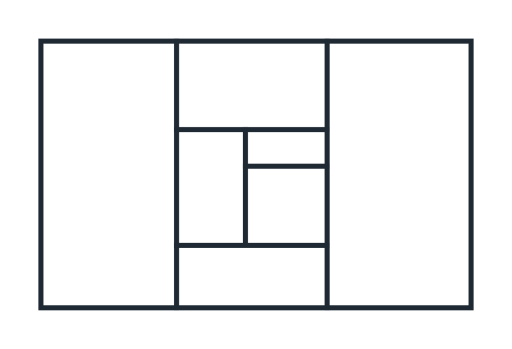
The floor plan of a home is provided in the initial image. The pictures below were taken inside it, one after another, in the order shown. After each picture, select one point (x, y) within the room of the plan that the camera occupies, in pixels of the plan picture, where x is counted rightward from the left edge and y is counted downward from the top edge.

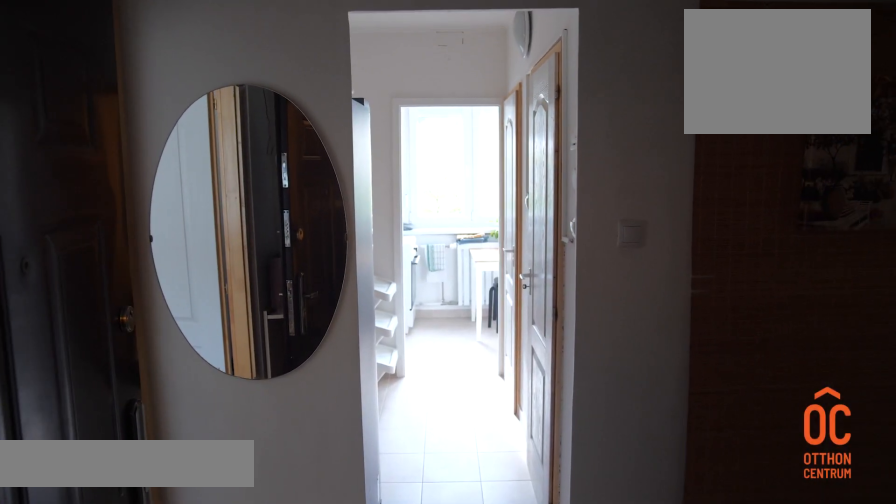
(249, 273)
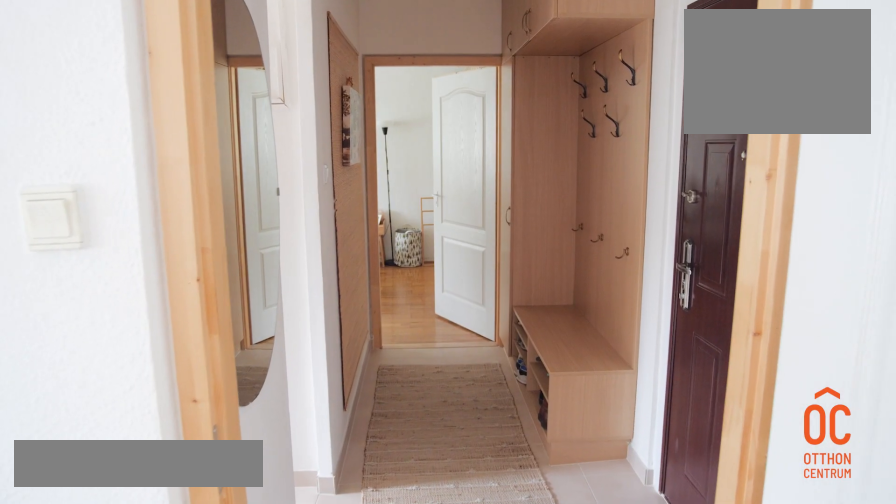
(249, 273)
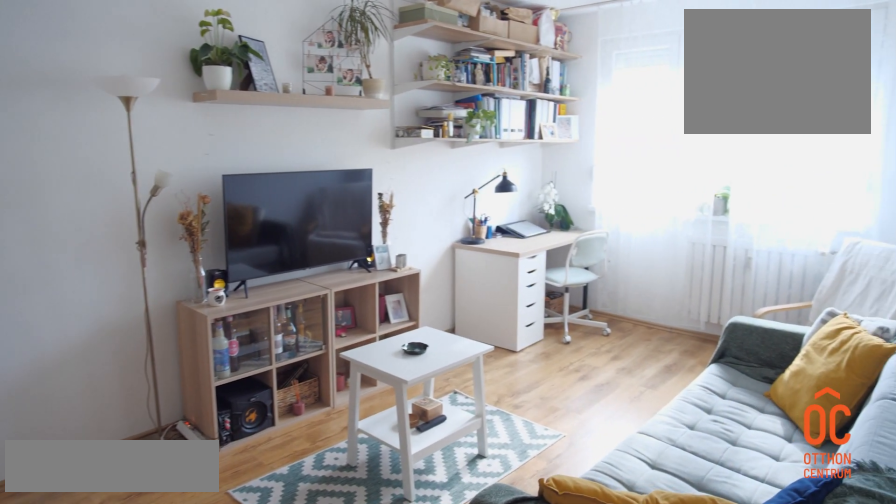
(112, 184)
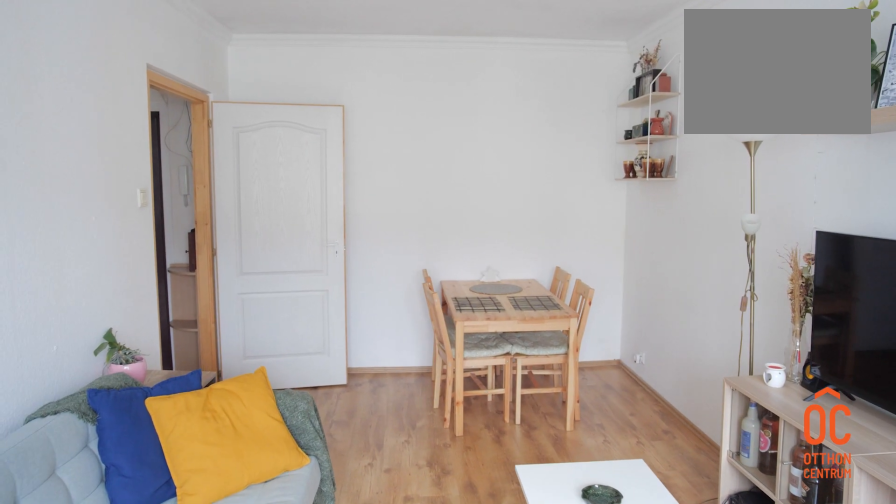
(112, 184)
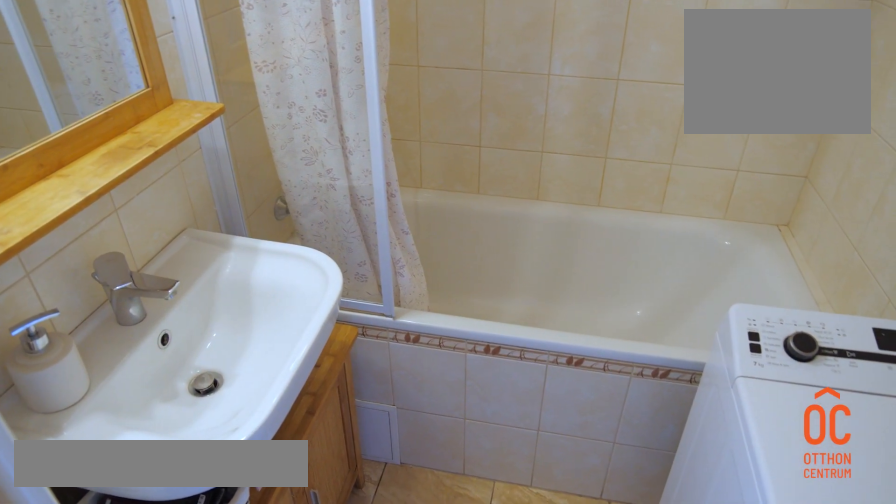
(284, 201)
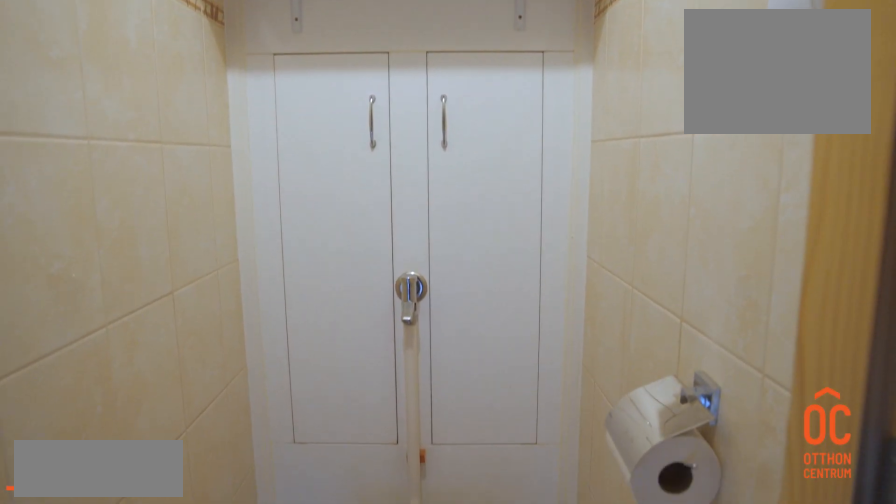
(283, 152)
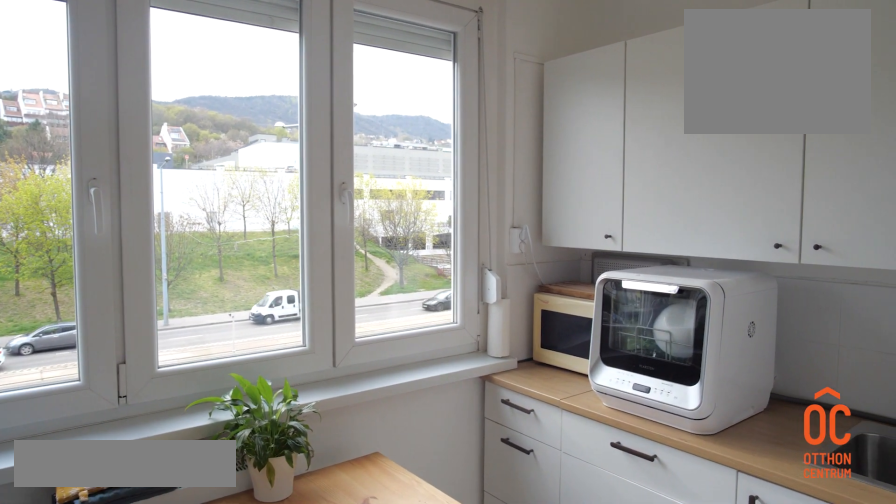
(253, 84)
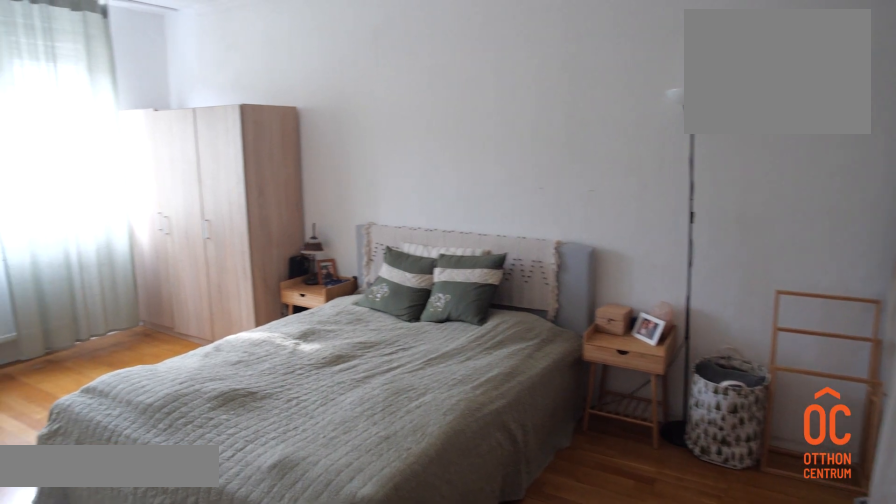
(400, 183)
